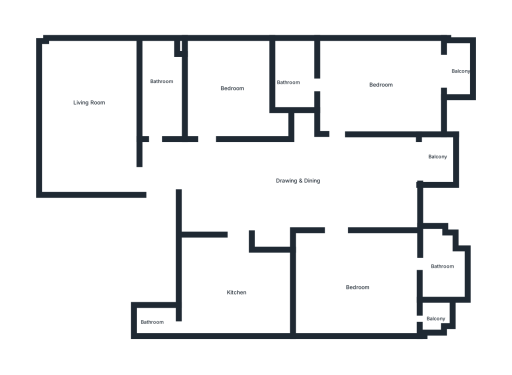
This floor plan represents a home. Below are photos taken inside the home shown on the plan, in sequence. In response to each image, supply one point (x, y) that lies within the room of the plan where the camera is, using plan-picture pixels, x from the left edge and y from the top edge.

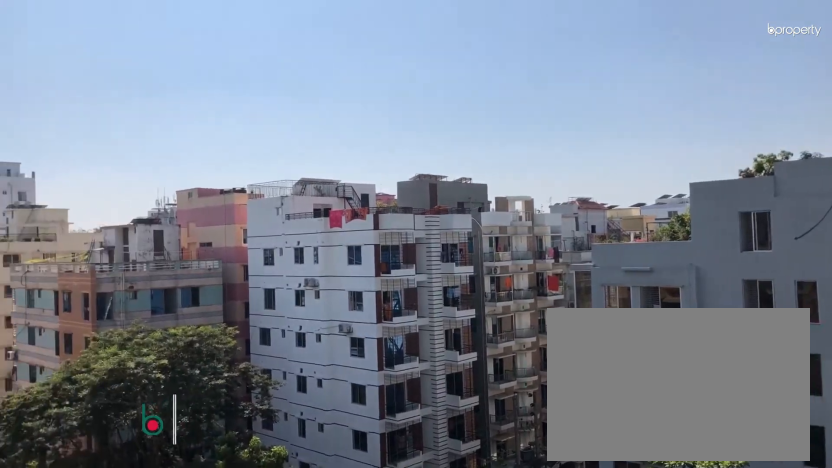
(459, 69)
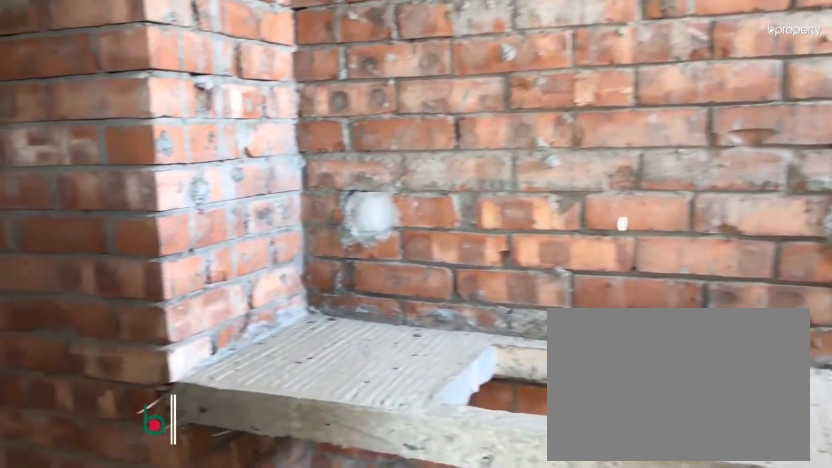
(293, 78)
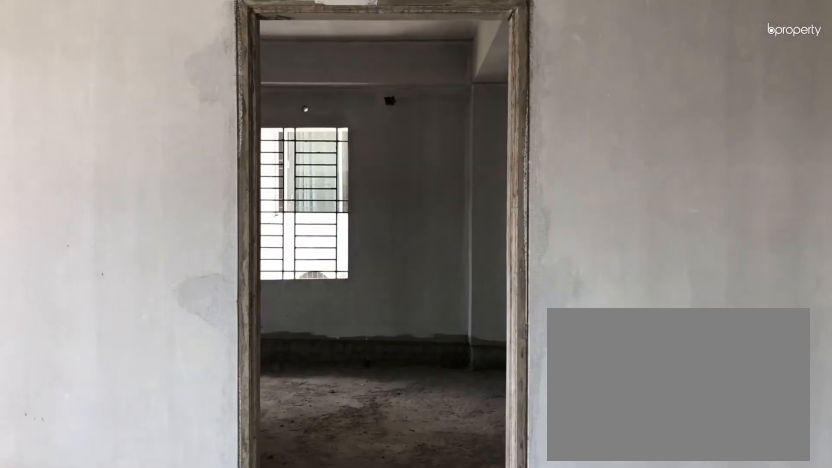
(339, 219)
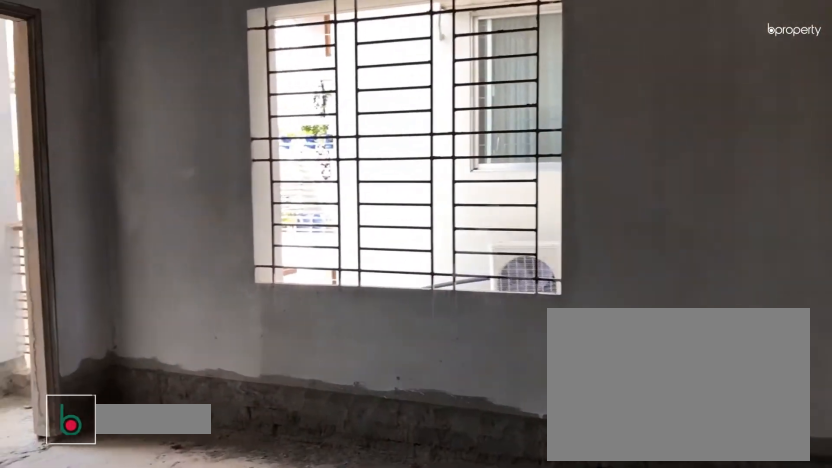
(357, 289)
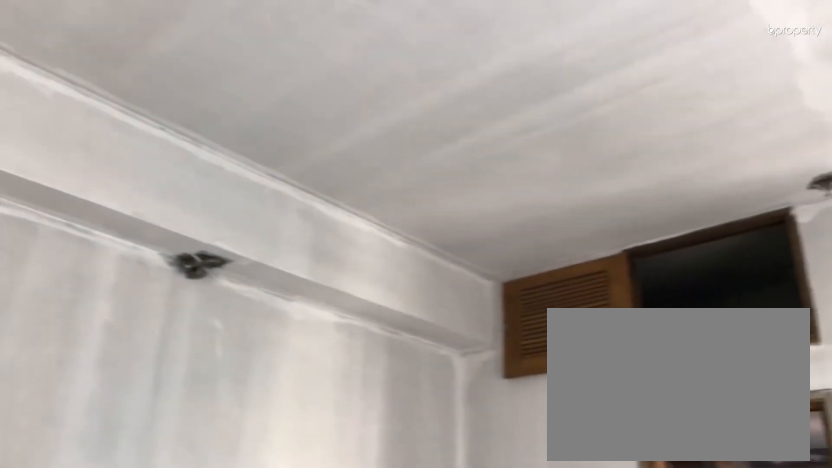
(357, 289)
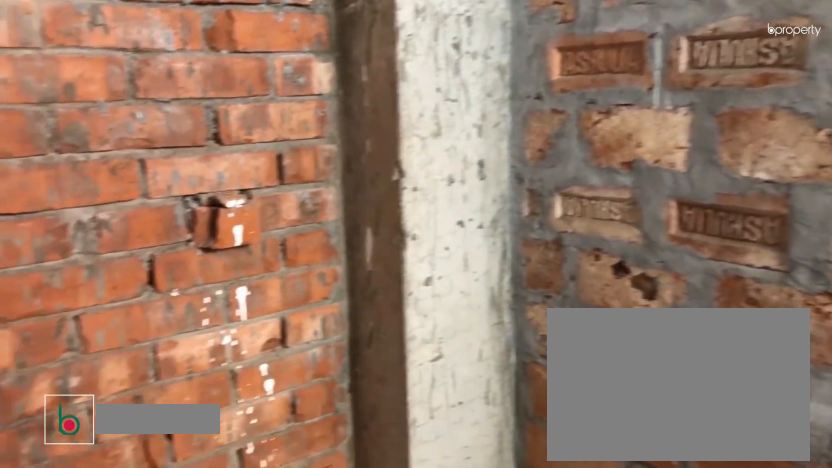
(439, 271)
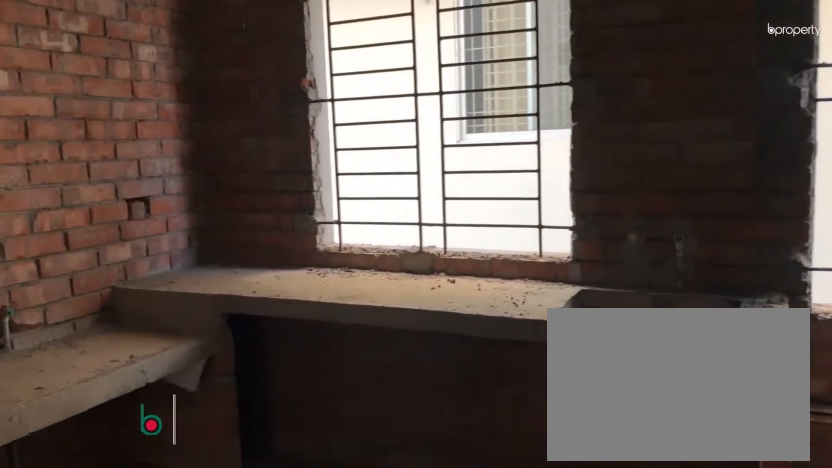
(239, 289)
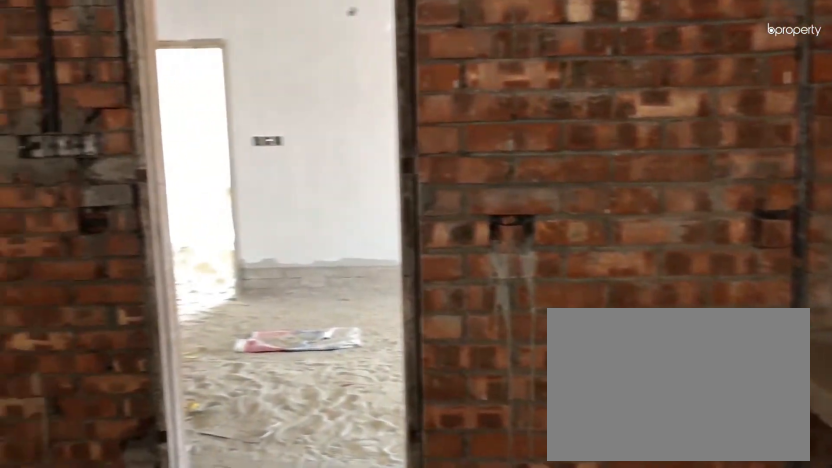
(239, 290)
